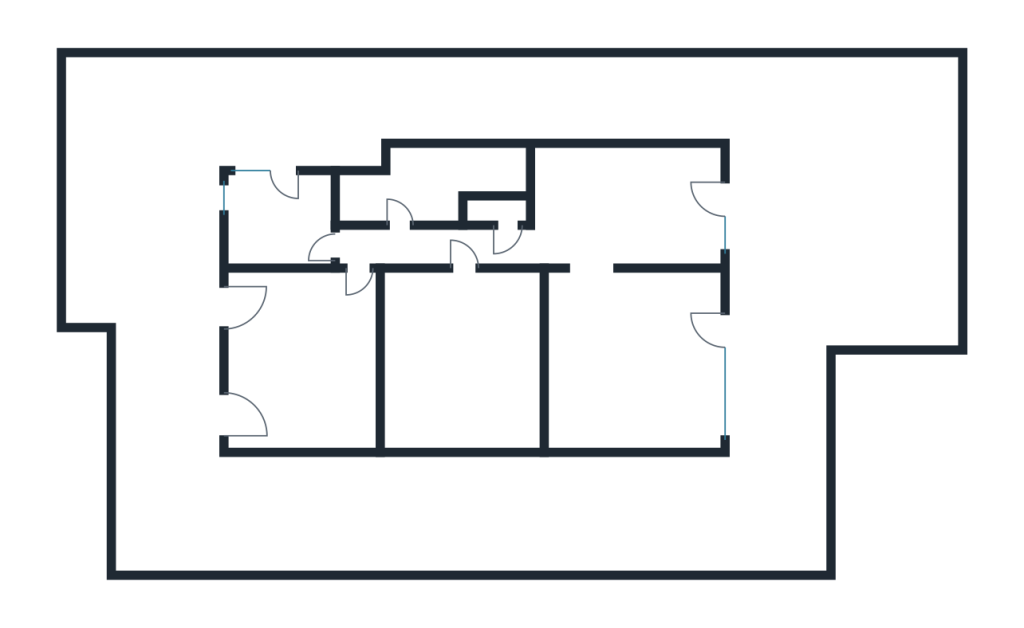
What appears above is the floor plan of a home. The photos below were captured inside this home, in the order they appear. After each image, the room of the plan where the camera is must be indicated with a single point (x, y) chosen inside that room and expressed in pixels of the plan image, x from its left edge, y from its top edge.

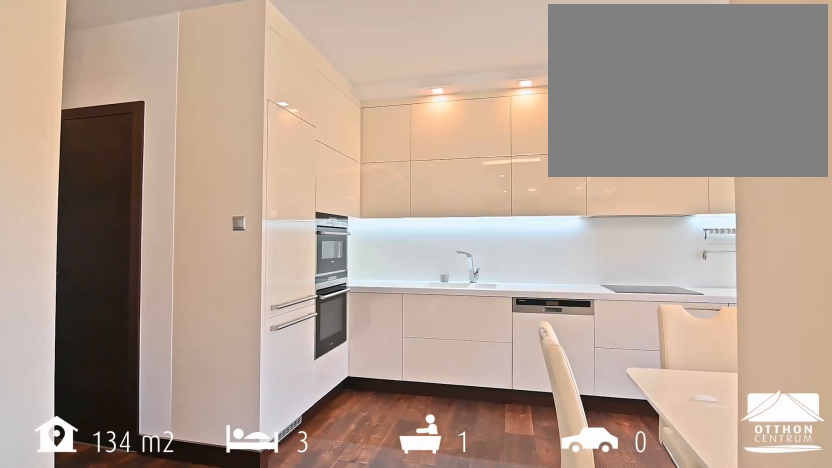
(624, 210)
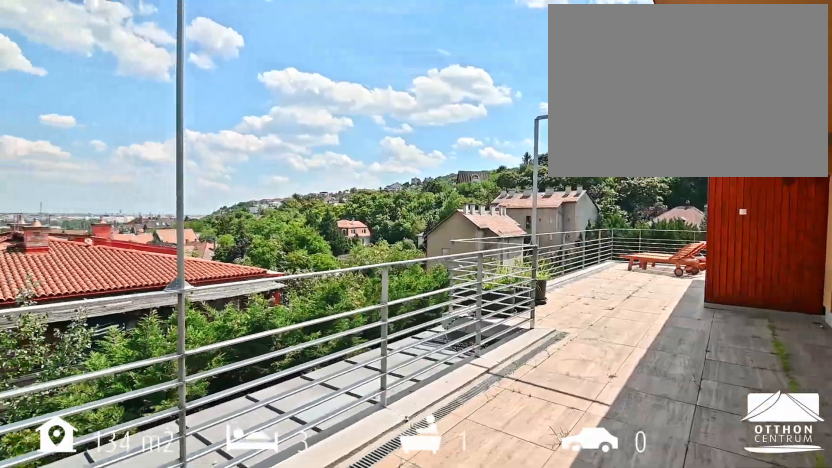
(156, 294)
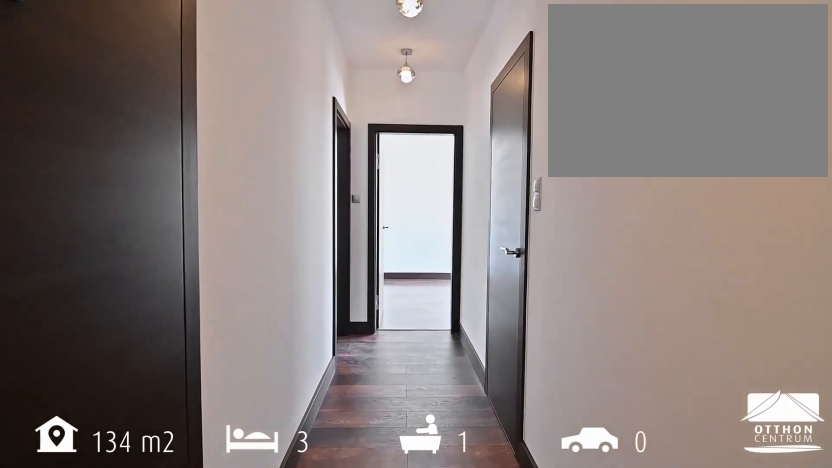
(418, 248)
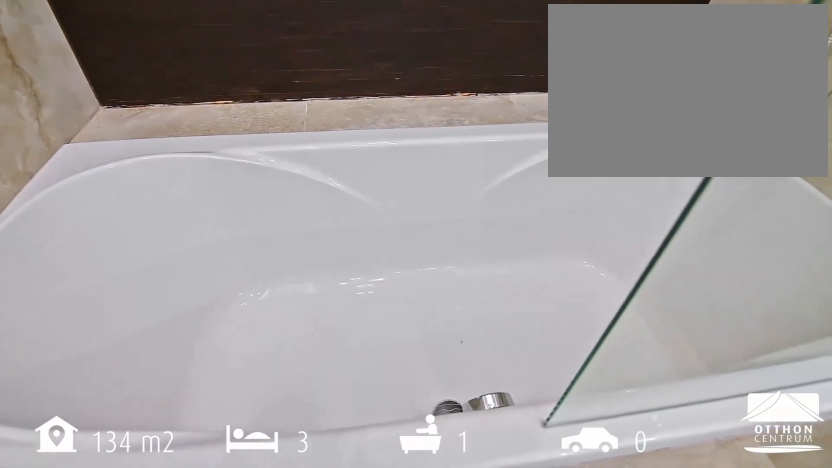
(428, 186)
